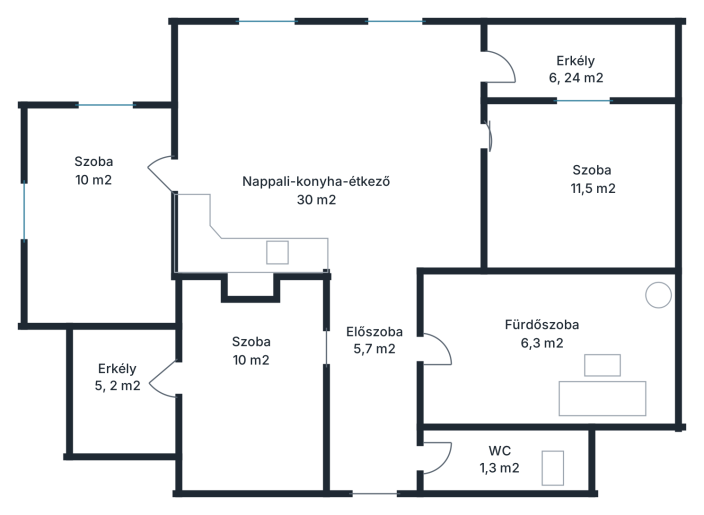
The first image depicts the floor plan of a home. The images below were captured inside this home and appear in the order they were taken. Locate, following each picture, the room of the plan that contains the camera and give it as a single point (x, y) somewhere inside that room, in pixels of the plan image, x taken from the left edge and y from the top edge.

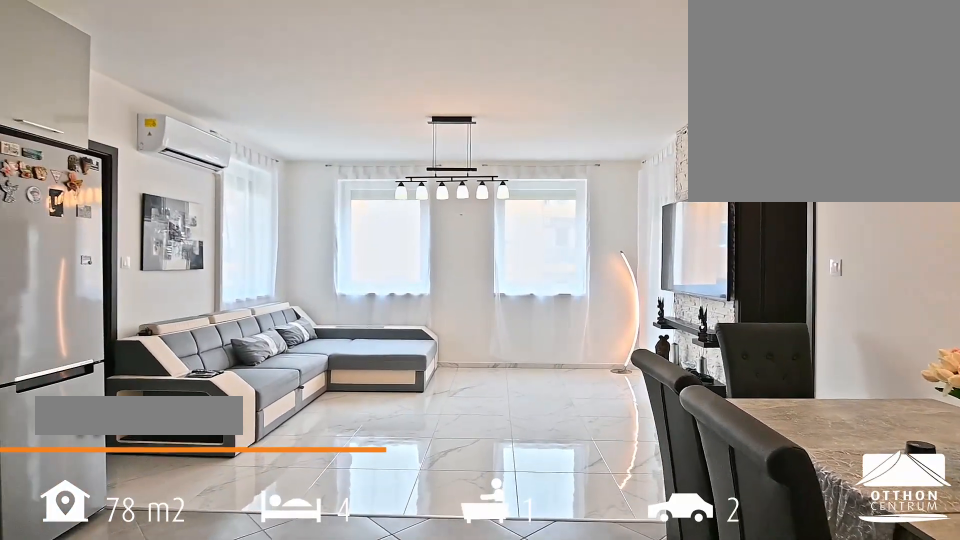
(377, 260)
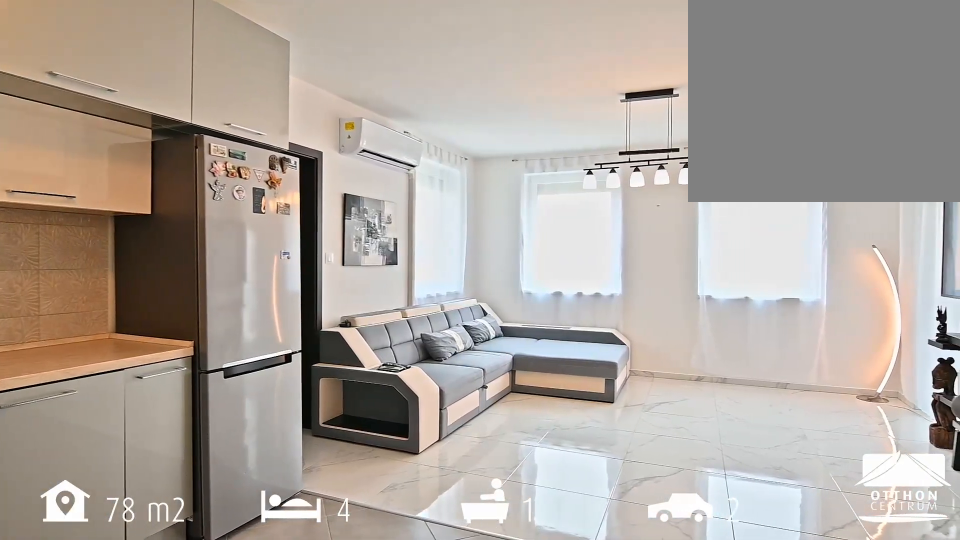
(377, 271)
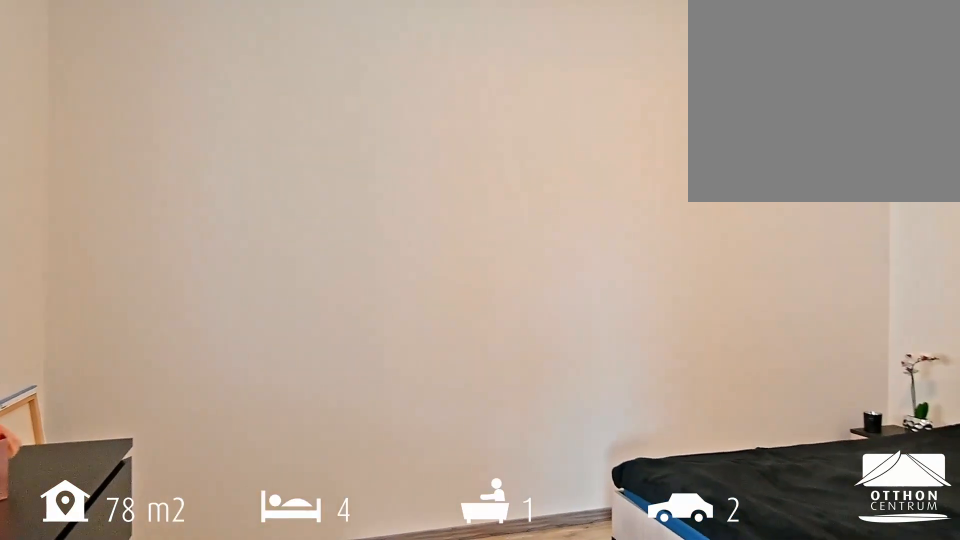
(578, 195)
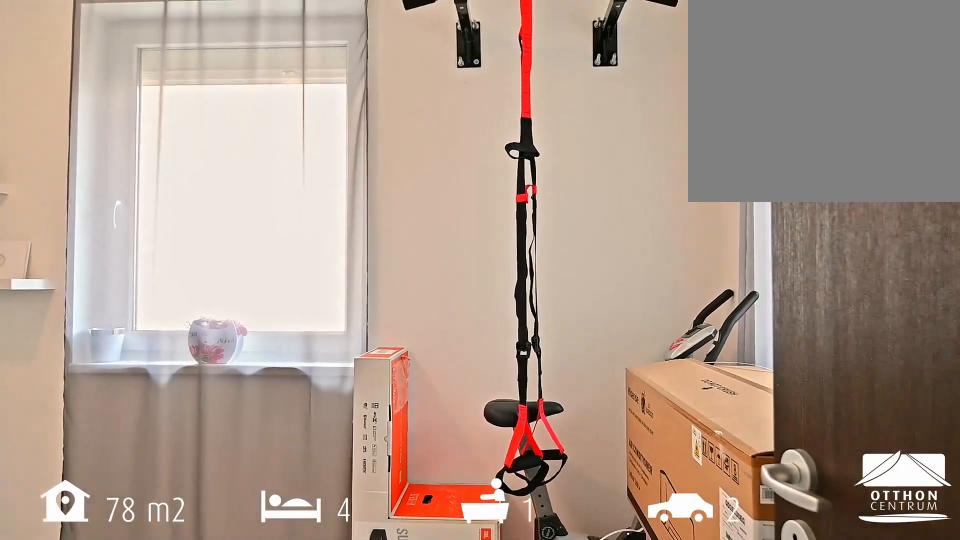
(99, 212)
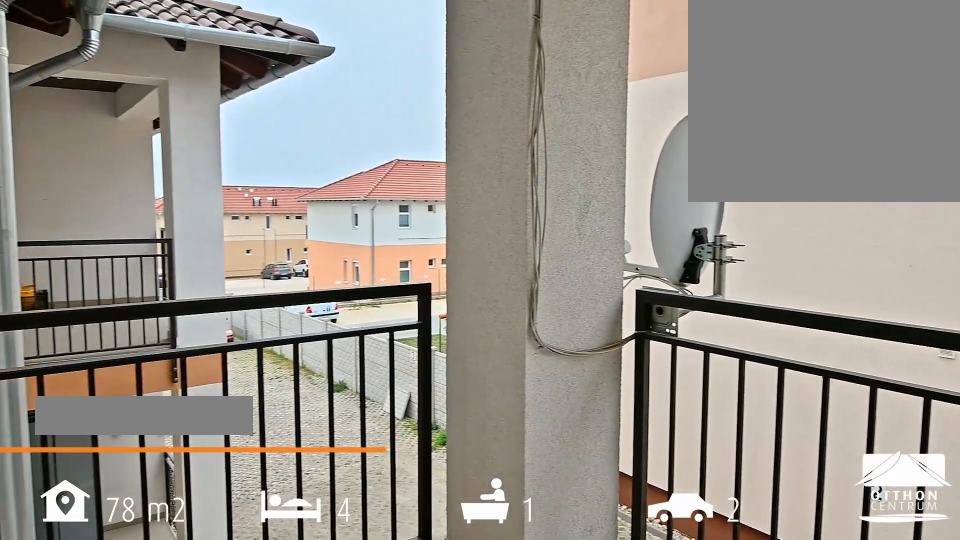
(121, 383)
